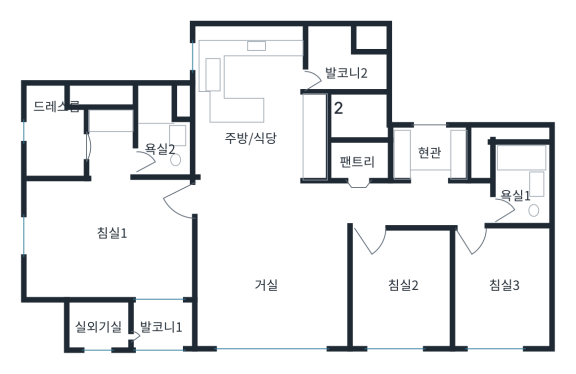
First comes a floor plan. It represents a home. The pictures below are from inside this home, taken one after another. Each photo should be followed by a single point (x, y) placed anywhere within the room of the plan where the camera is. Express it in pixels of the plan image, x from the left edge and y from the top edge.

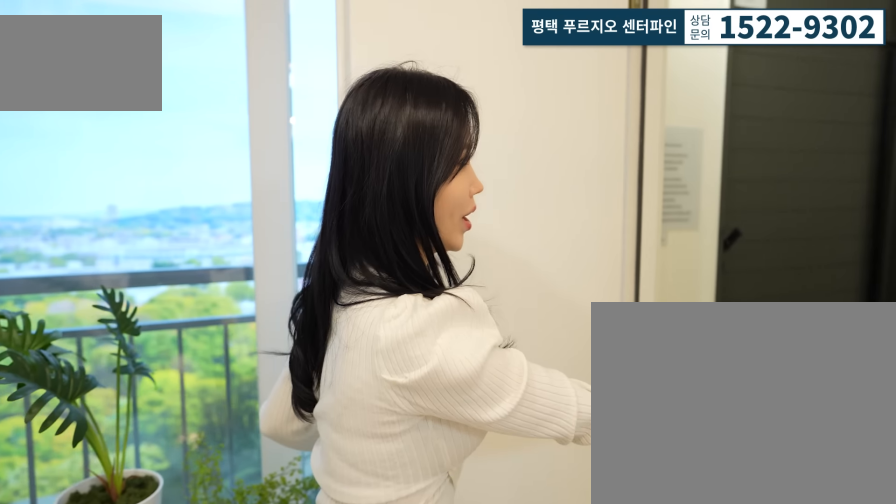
(157, 325)
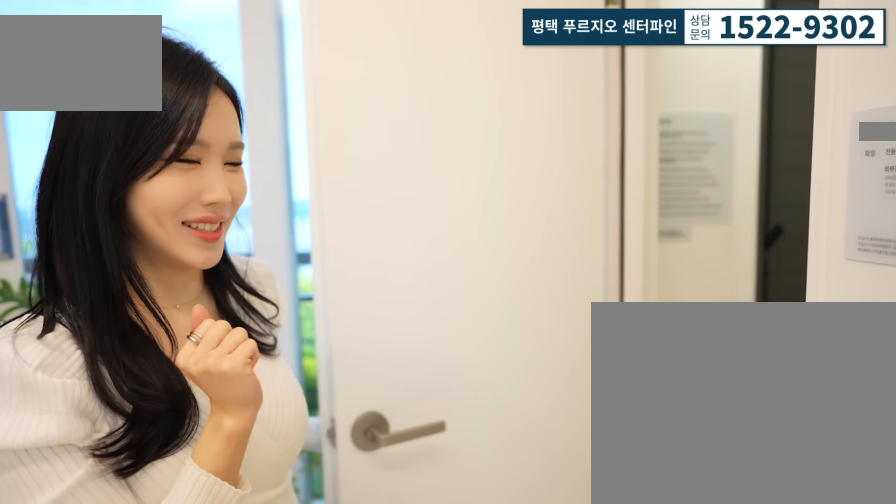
(158, 317)
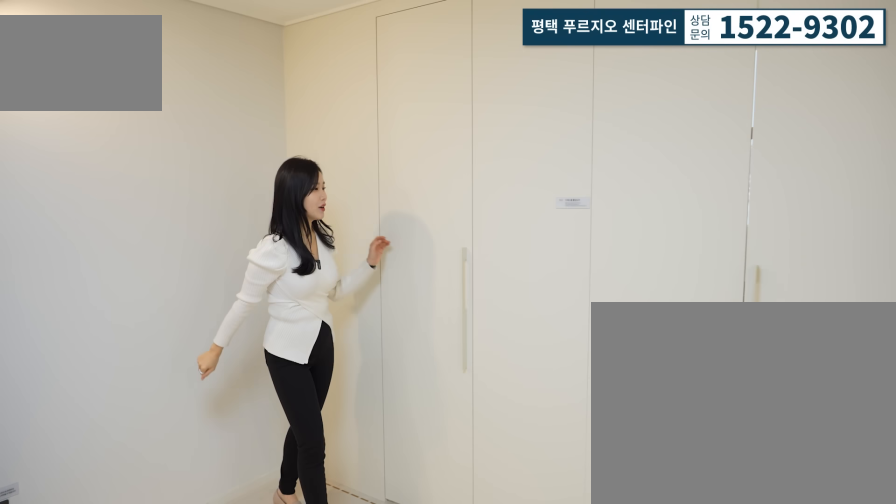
(69, 237)
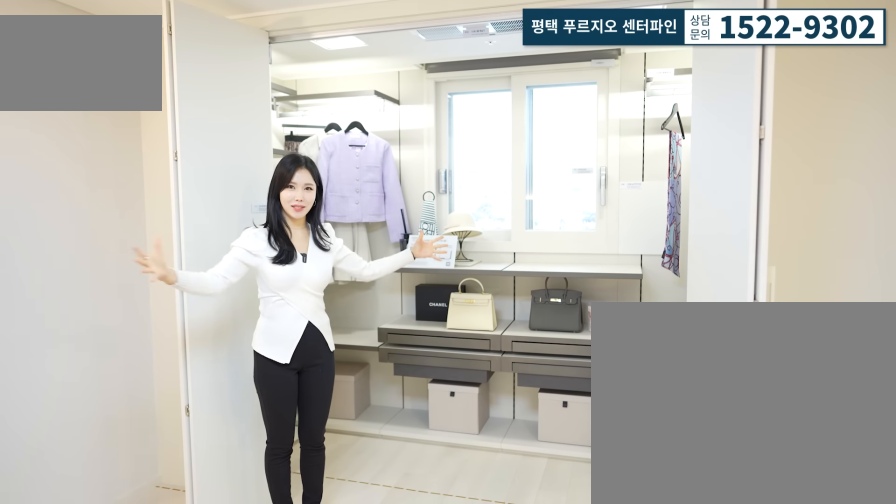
(69, 237)
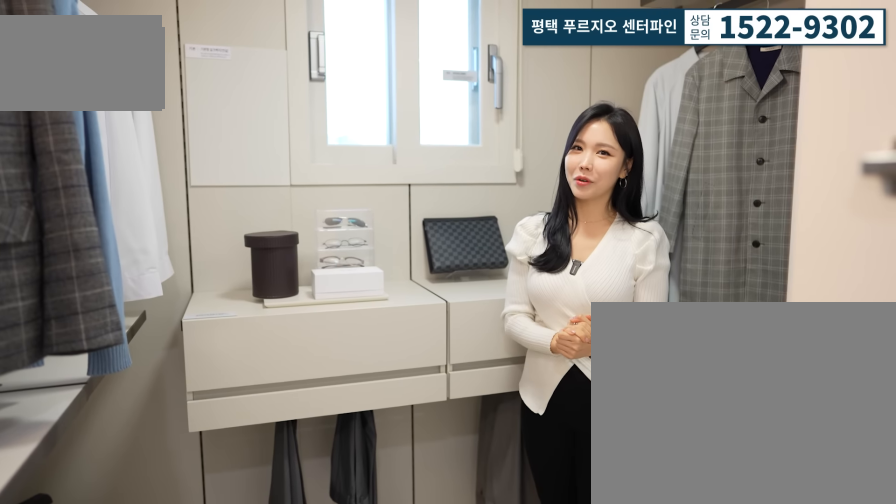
(62, 132)
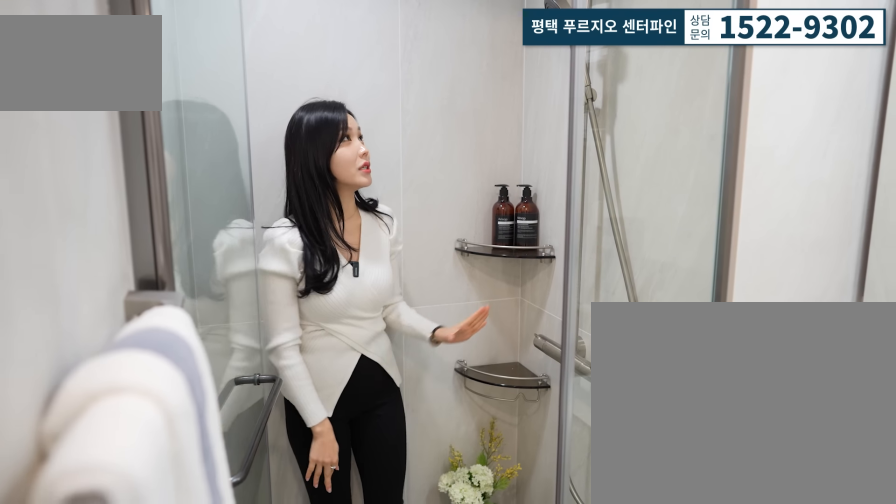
(158, 146)
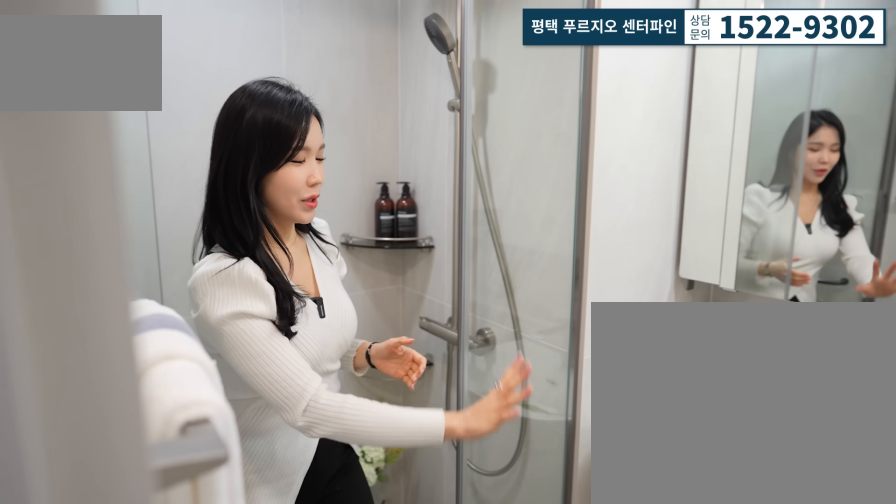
(158, 146)
